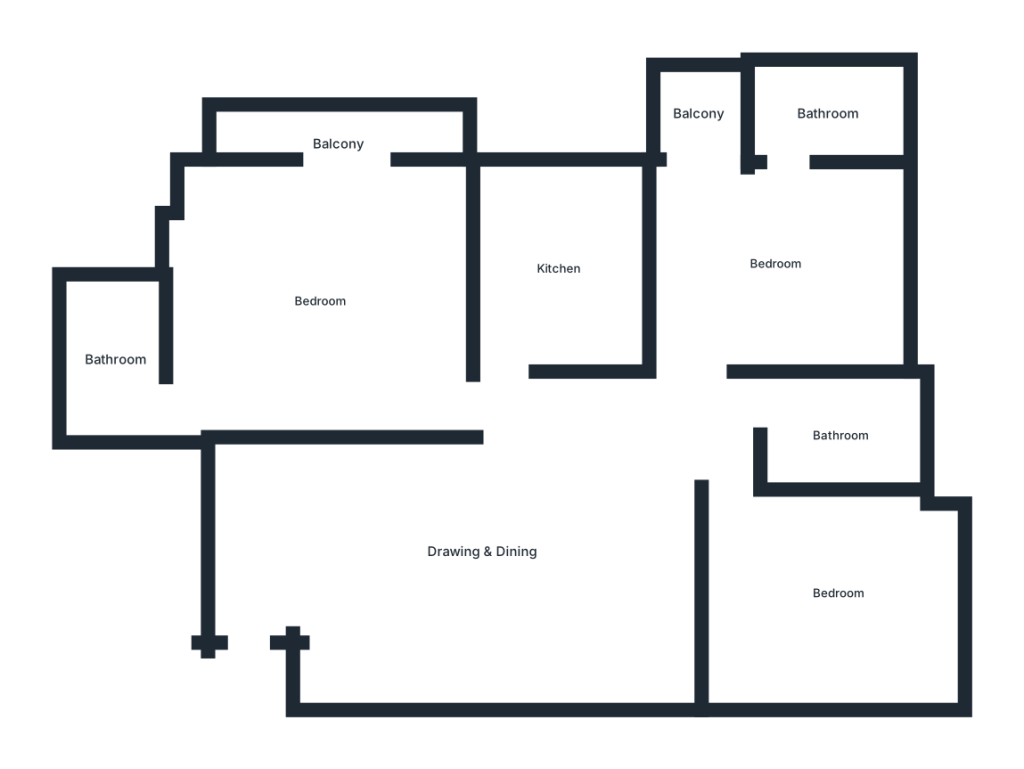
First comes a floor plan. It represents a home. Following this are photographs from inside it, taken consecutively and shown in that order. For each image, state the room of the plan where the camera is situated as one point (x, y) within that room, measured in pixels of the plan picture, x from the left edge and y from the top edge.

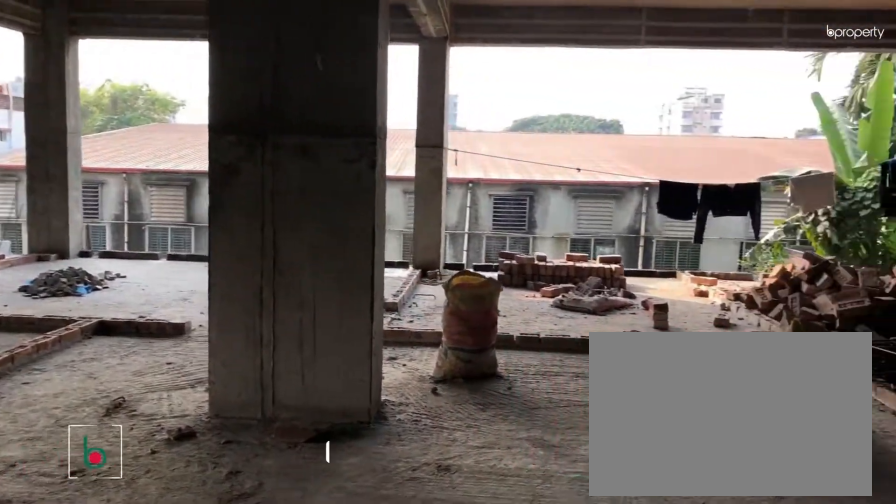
(481, 556)
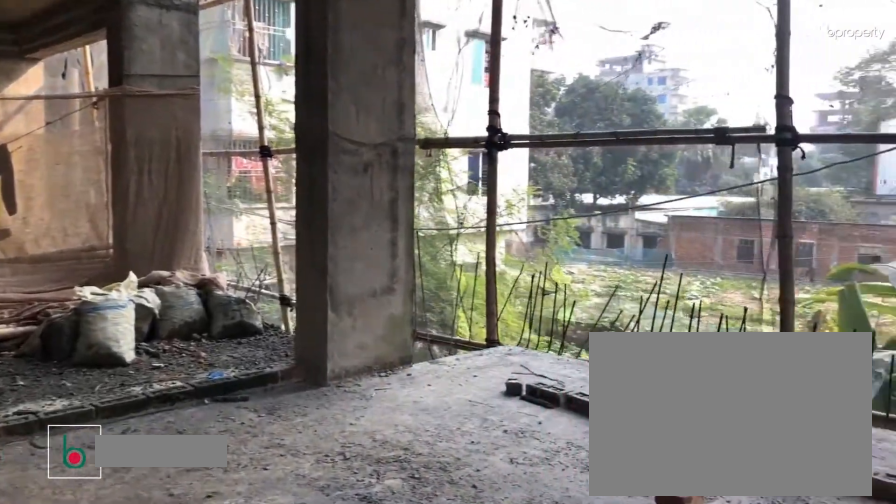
(318, 300)
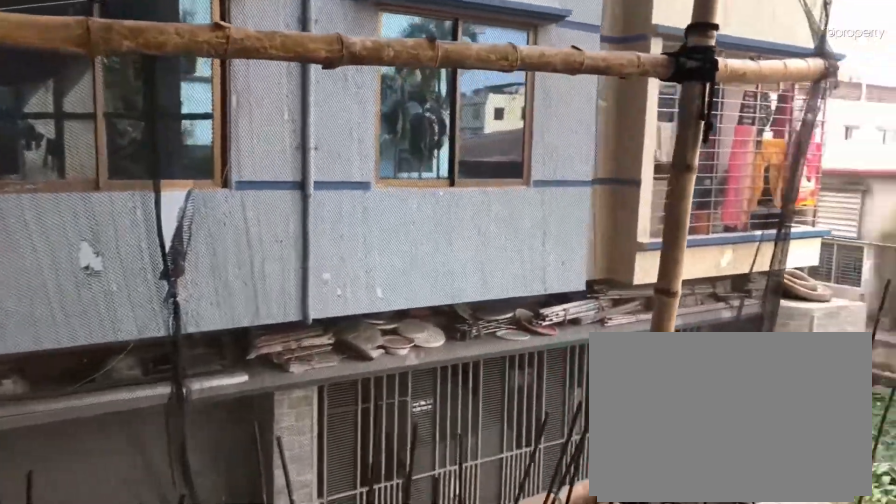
(831, 113)
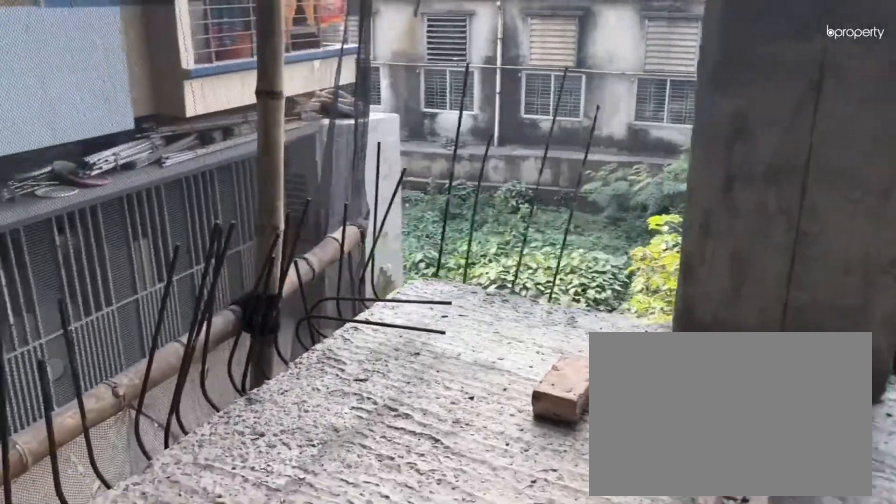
(831, 113)
